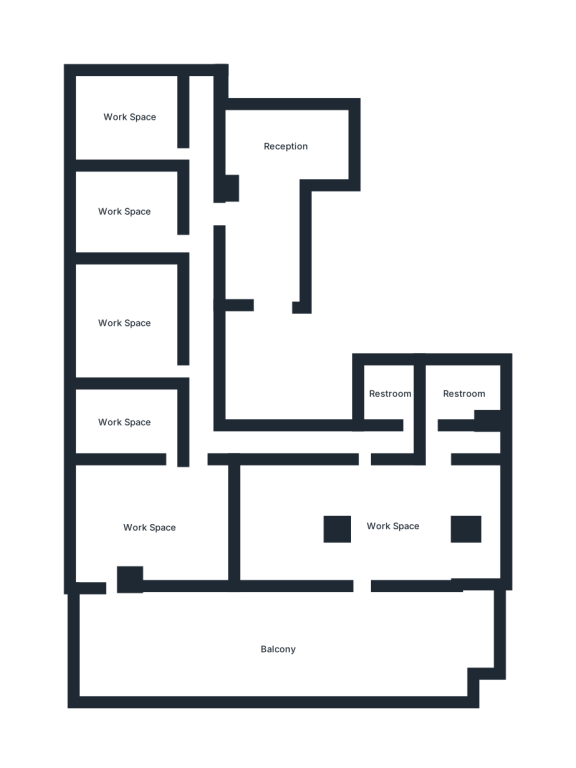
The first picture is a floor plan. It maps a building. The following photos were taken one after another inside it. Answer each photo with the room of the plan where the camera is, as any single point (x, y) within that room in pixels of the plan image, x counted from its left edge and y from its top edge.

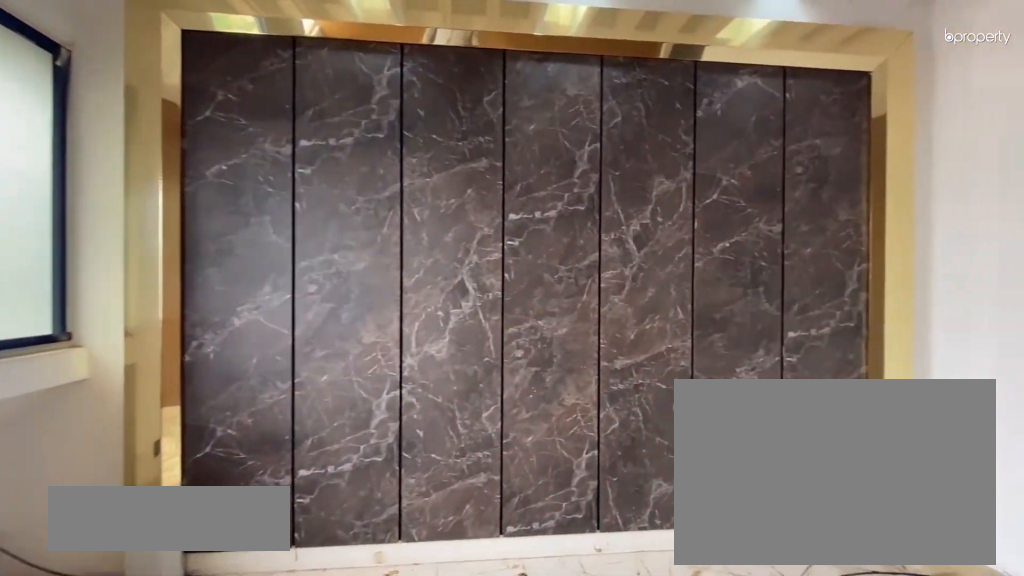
(128, 210)
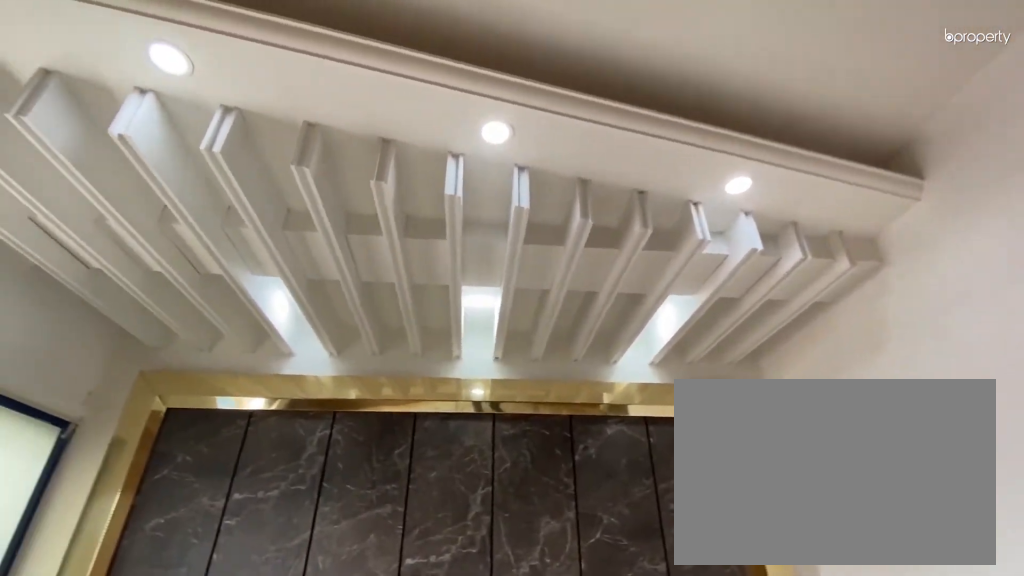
(128, 210)
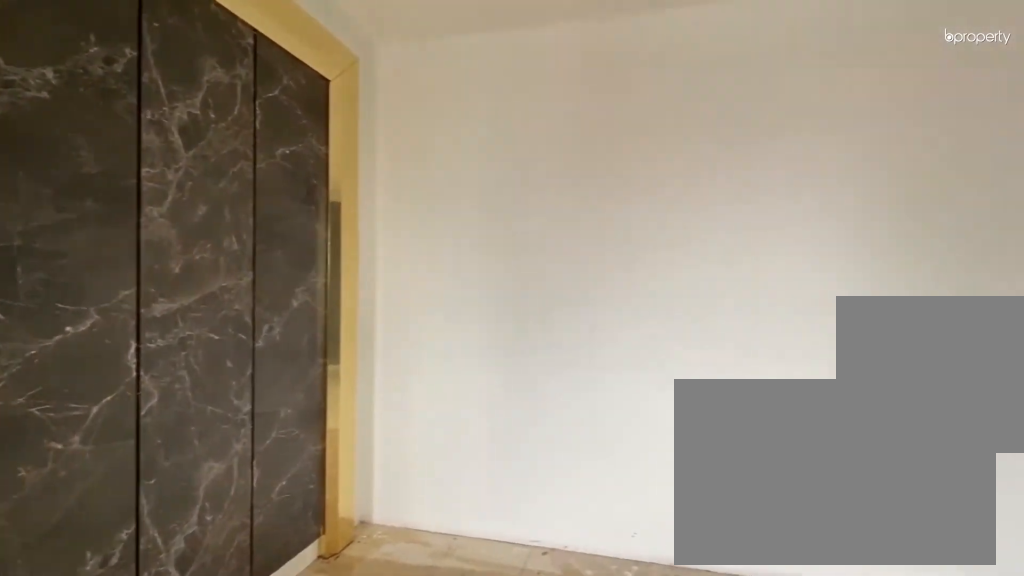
(125, 324)
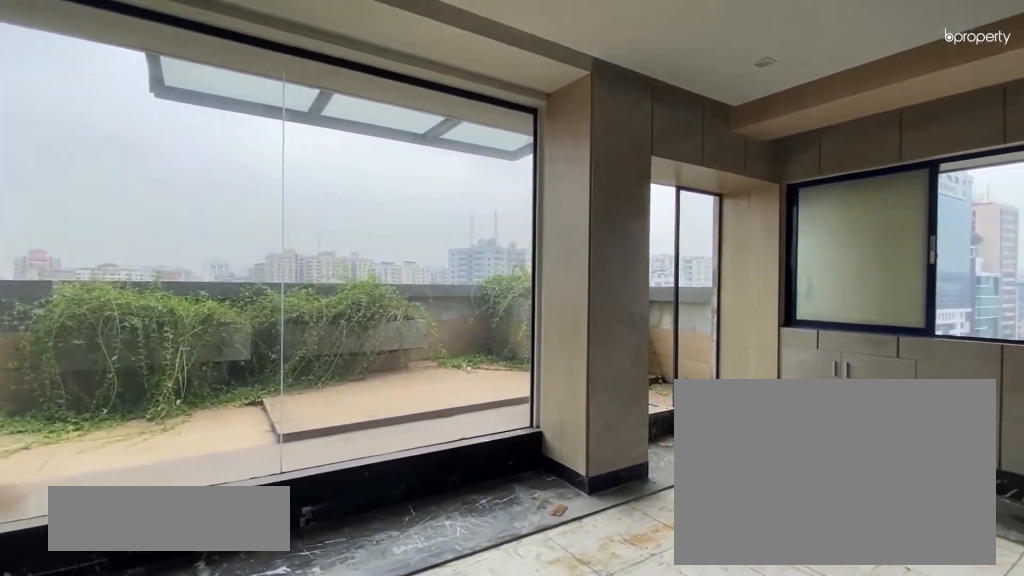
(150, 528)
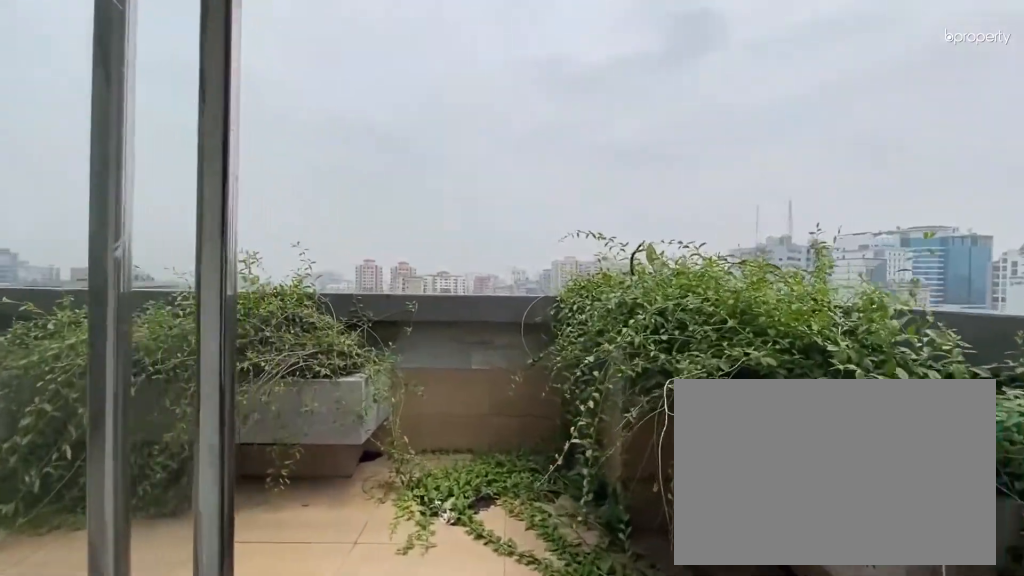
(112, 609)
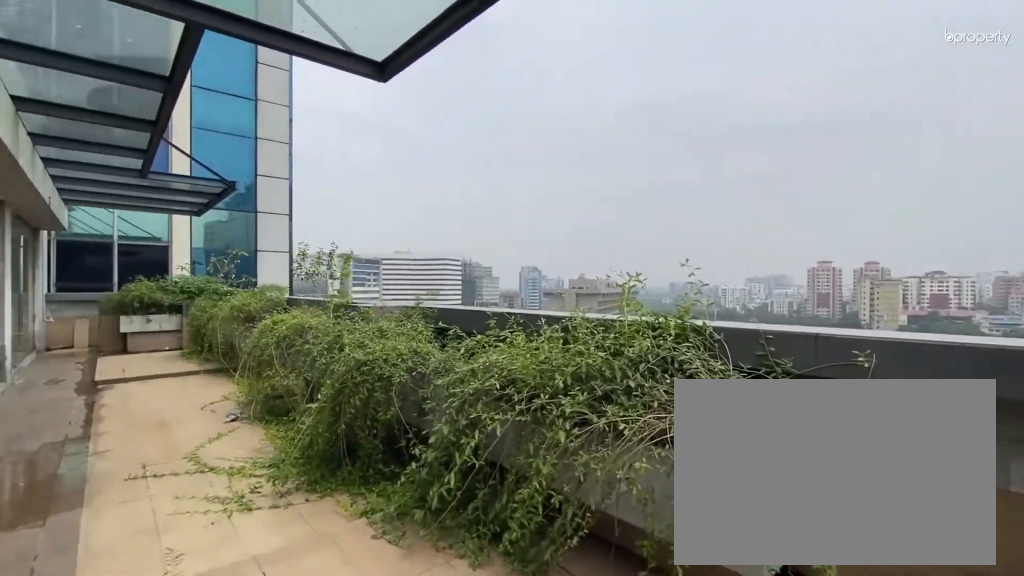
(160, 656)
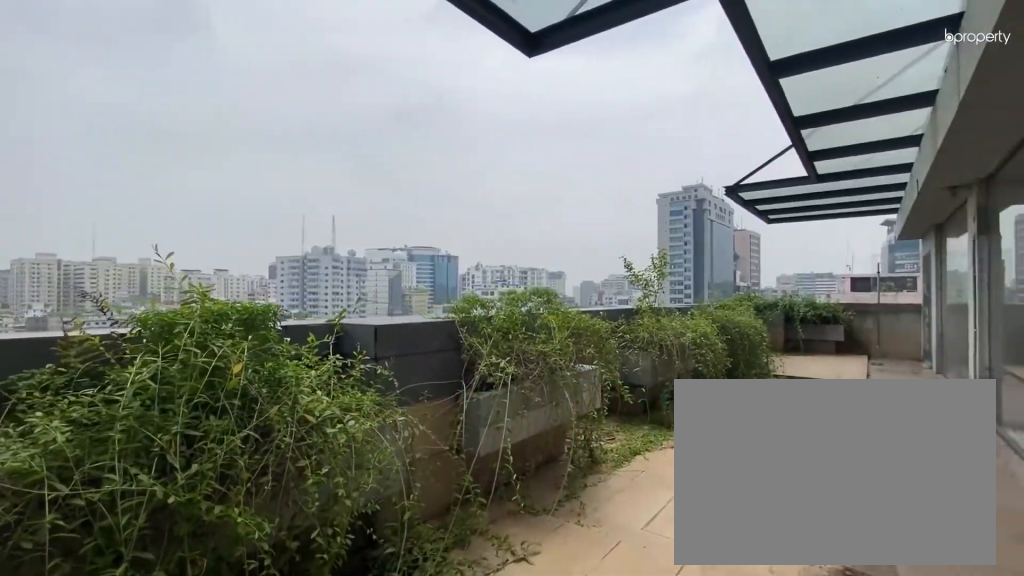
(336, 656)
